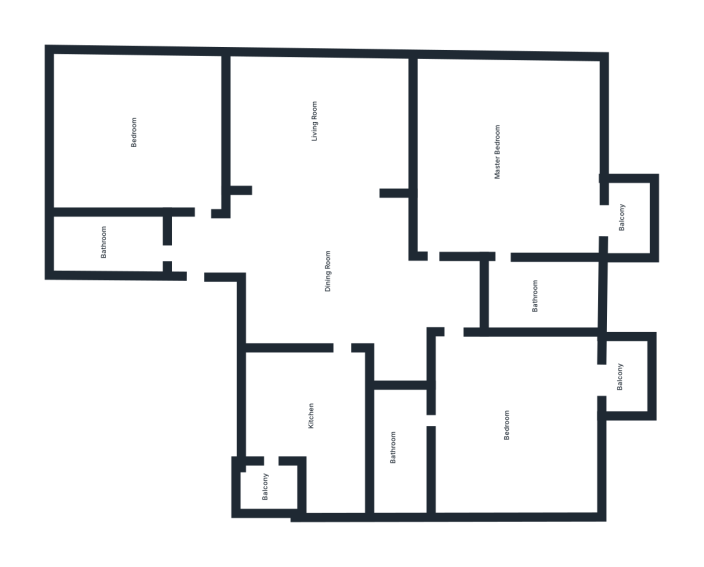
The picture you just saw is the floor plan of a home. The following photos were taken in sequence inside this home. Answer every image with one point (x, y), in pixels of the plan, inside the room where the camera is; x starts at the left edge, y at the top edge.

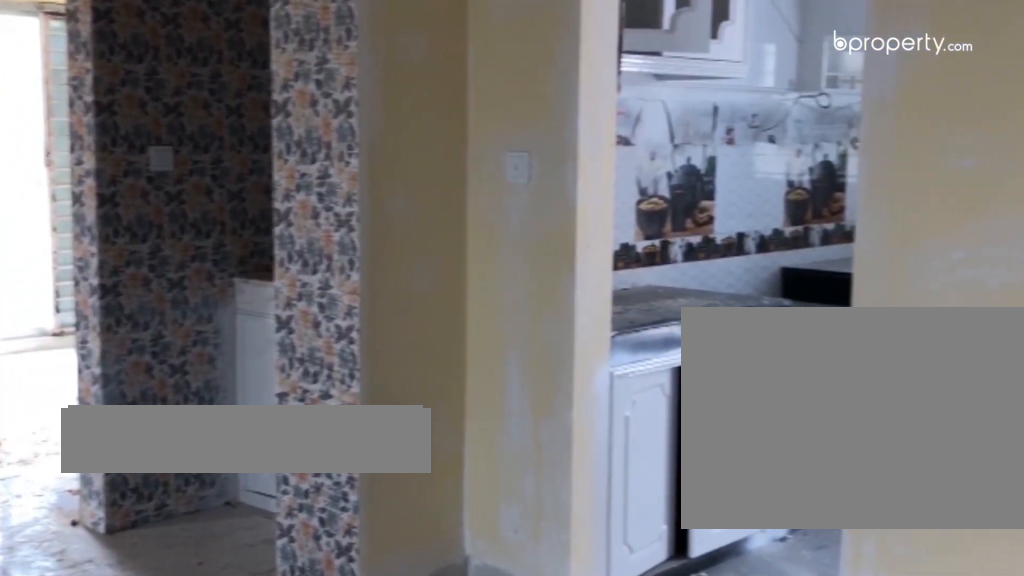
(309, 243)
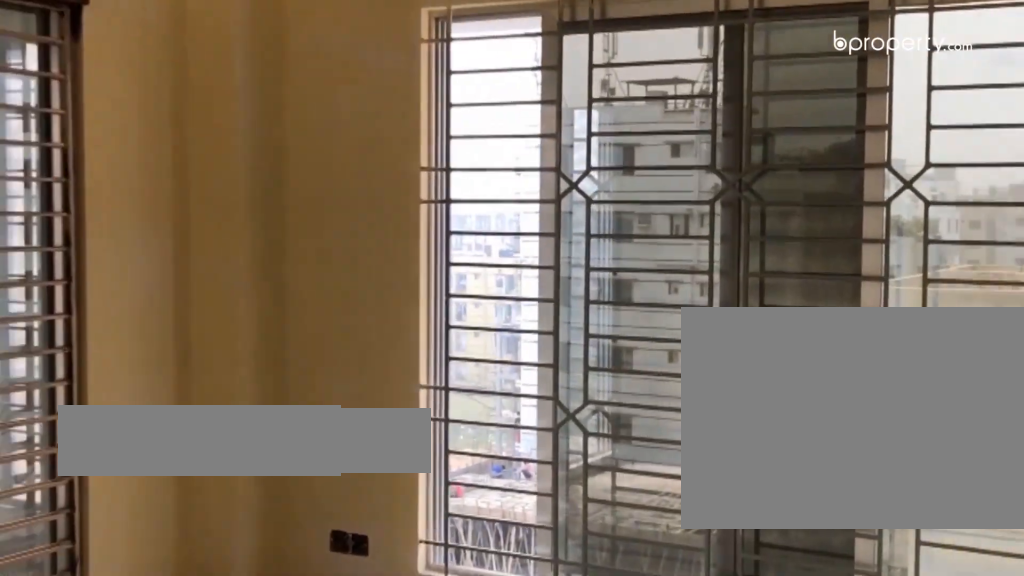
(497, 401)
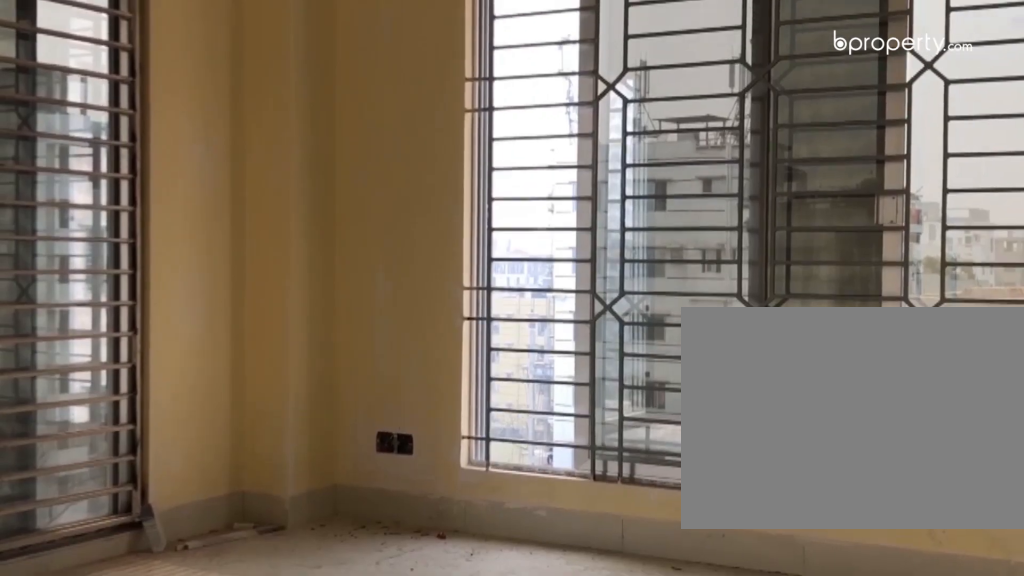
(497, 401)
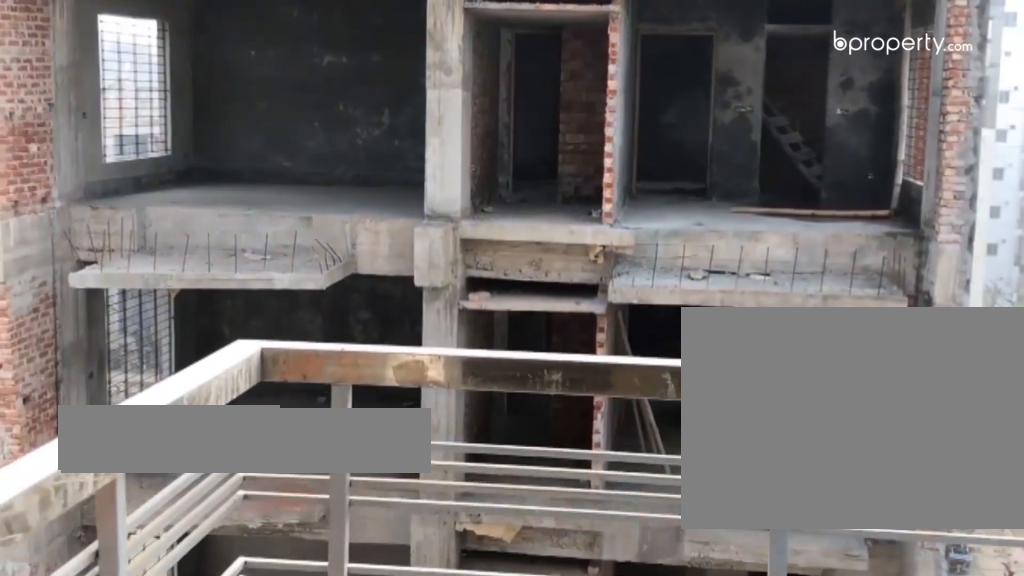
(638, 372)
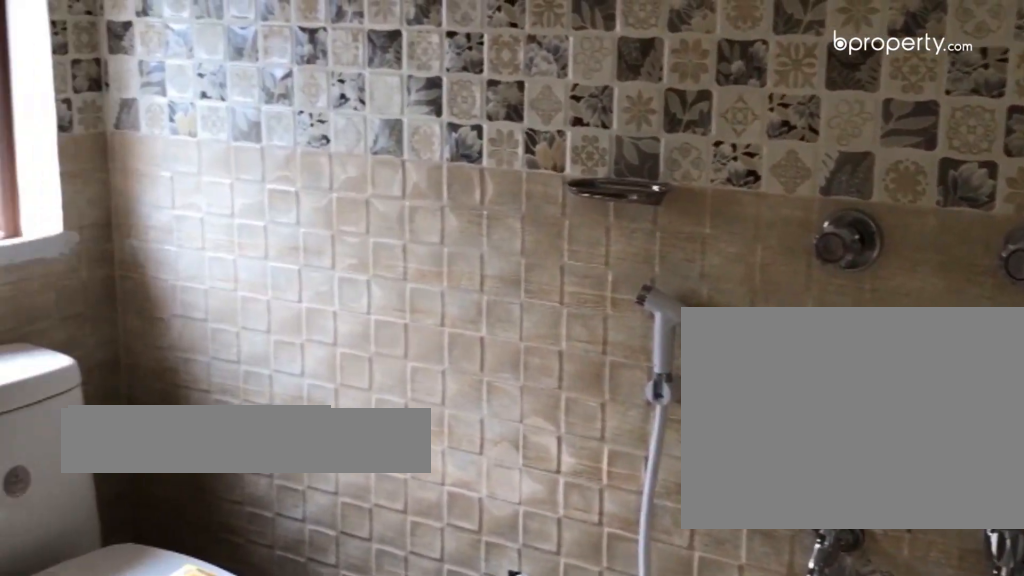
(527, 309)
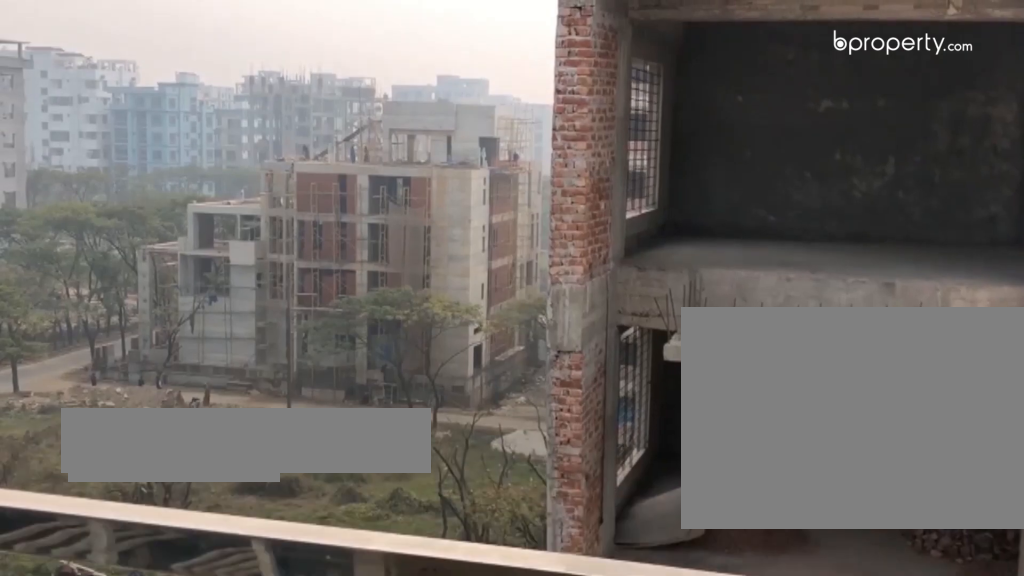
(622, 217)
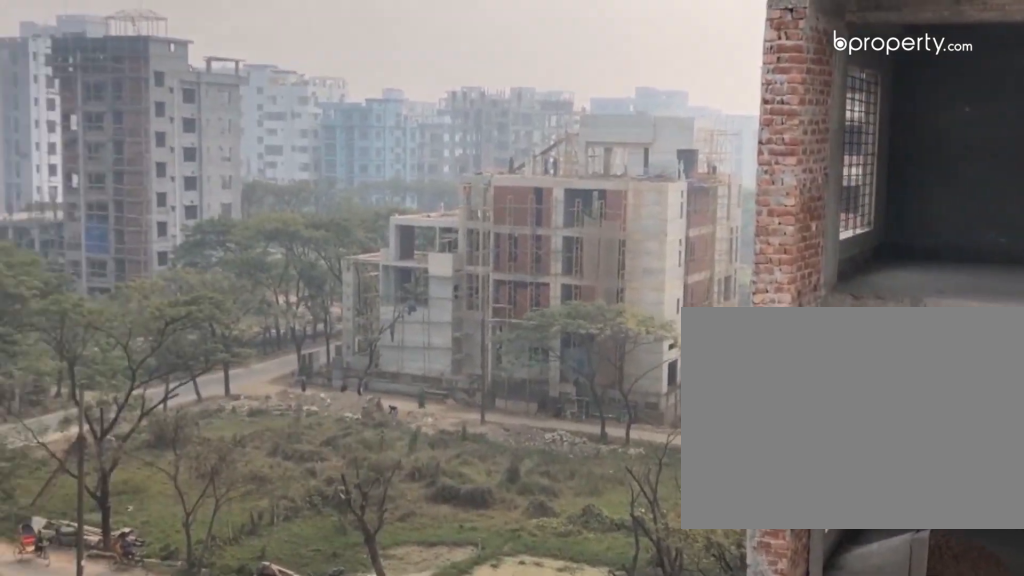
(622, 217)
